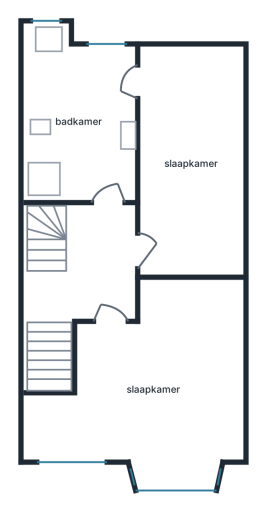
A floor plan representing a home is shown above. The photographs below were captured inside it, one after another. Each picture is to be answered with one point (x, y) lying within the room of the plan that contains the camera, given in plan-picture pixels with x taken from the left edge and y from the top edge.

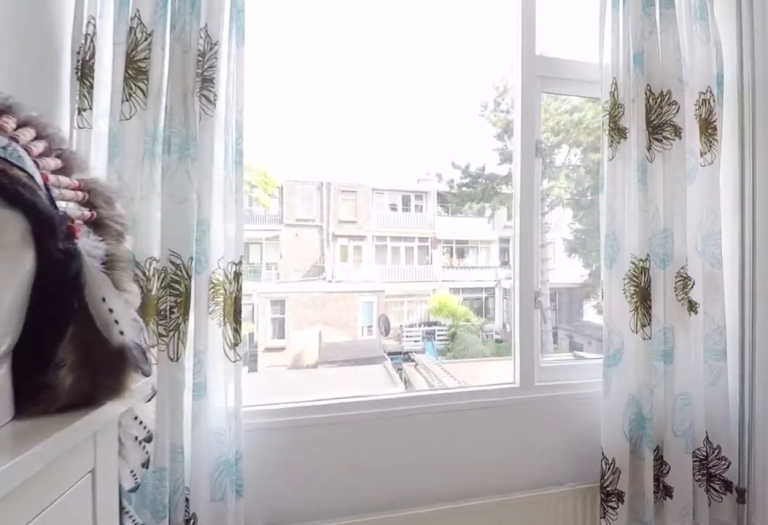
(190, 161)
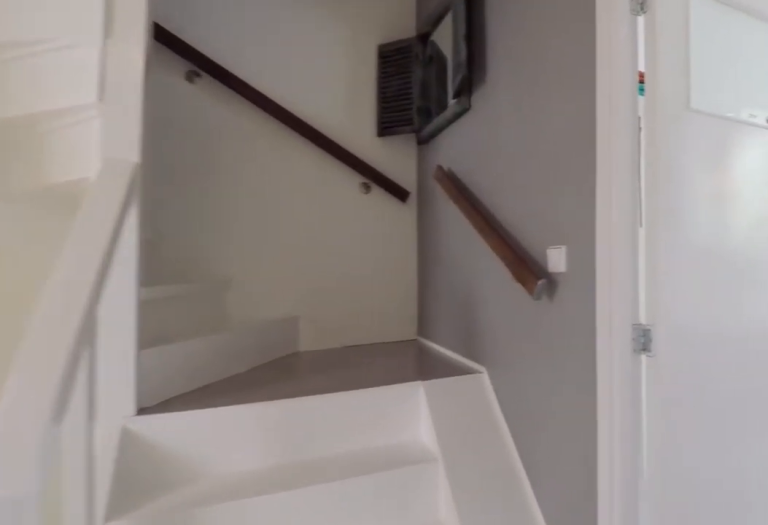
(90, 270)
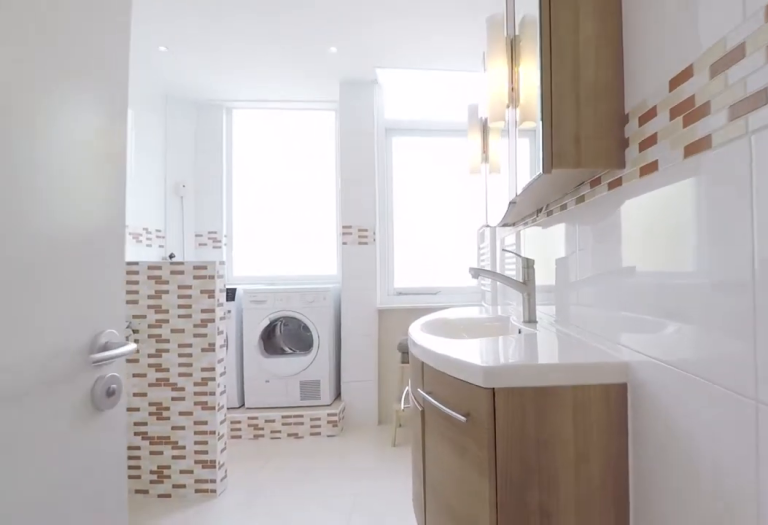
(80, 122)
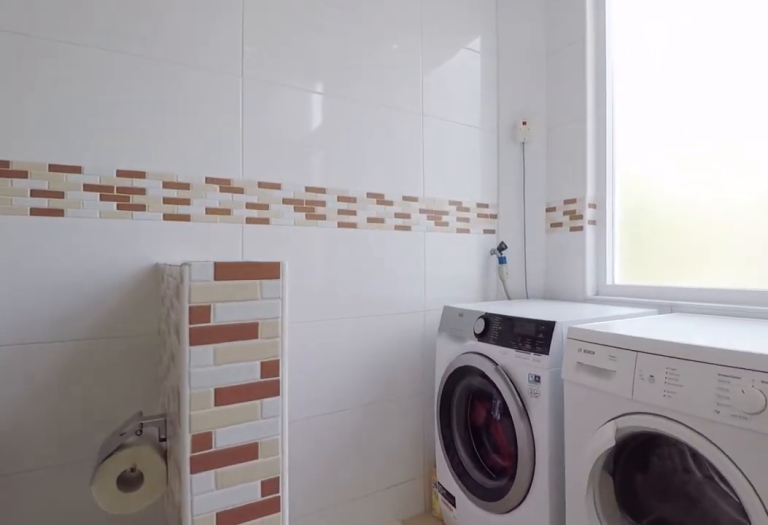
(80, 122)
